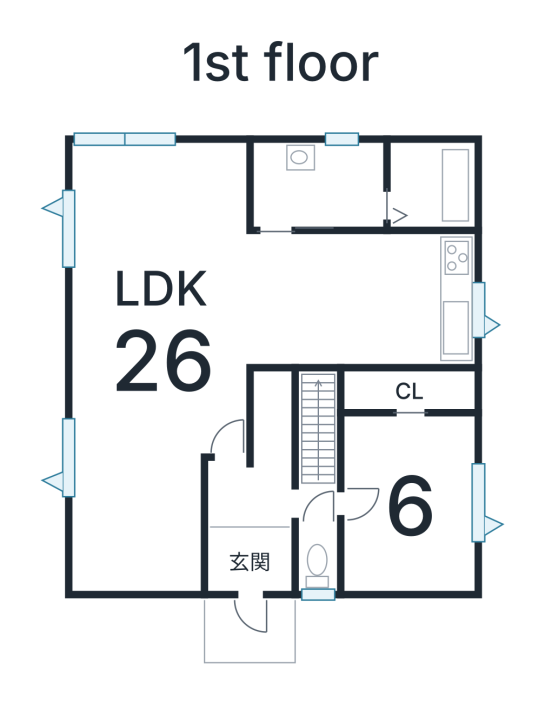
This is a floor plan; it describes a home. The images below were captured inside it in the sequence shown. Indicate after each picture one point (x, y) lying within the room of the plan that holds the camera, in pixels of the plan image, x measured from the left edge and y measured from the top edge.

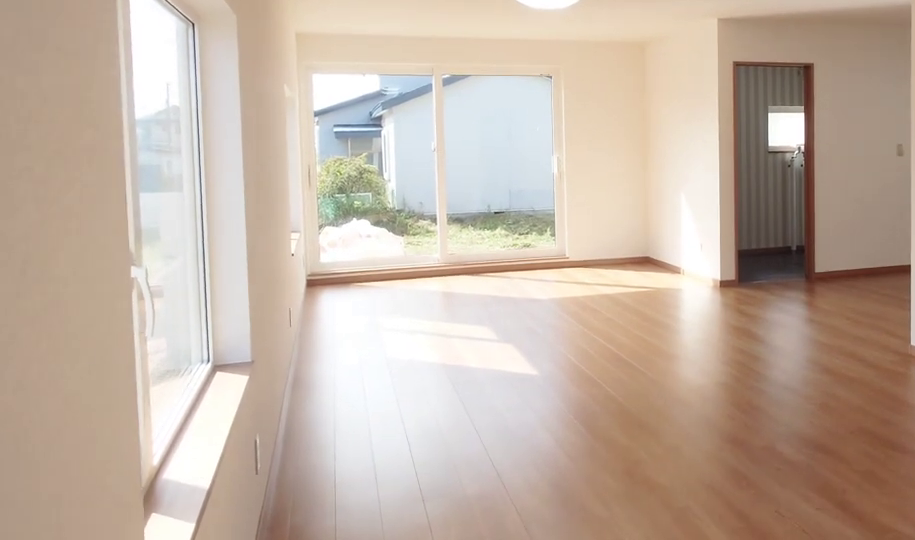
(153, 365)
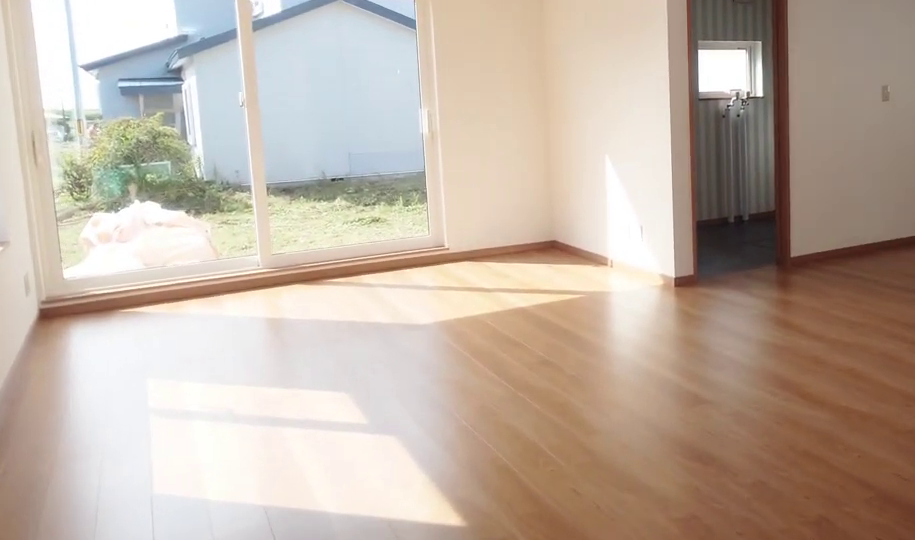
(153, 365)
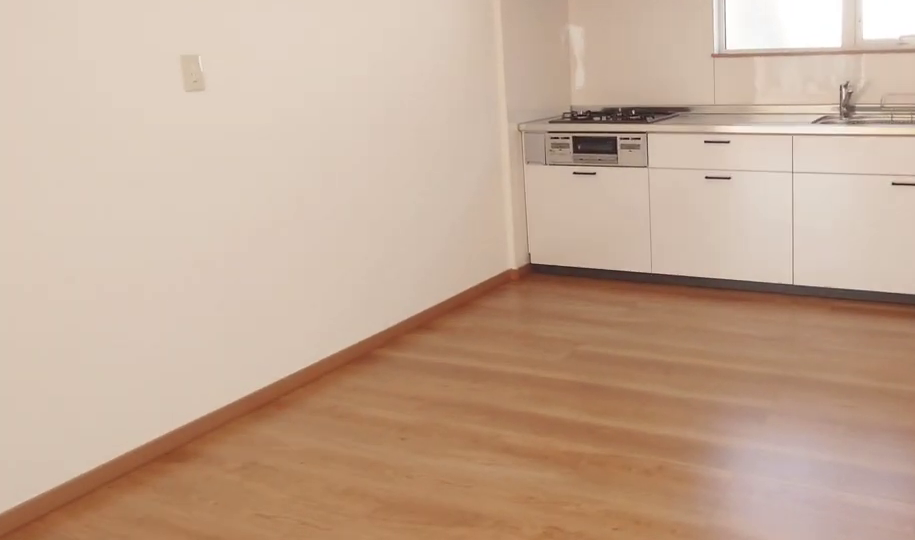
(384, 303)
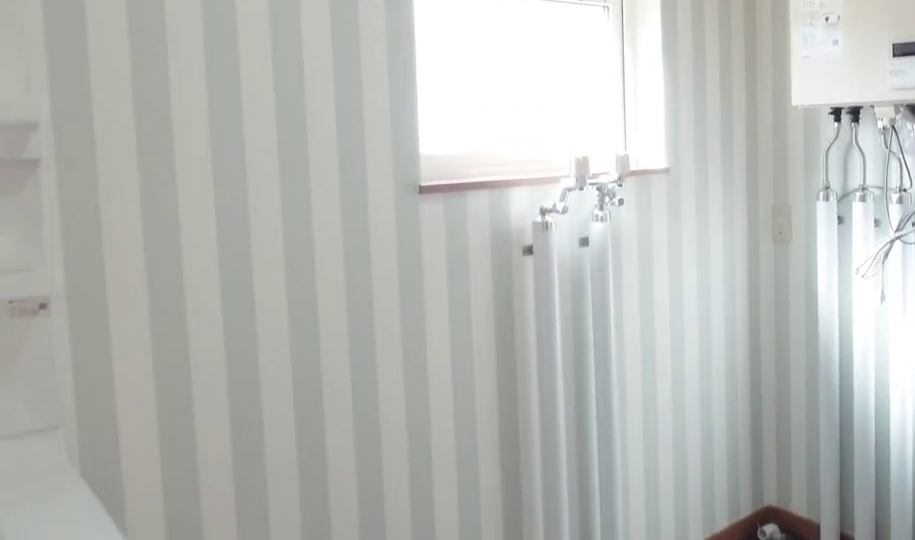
(319, 182)
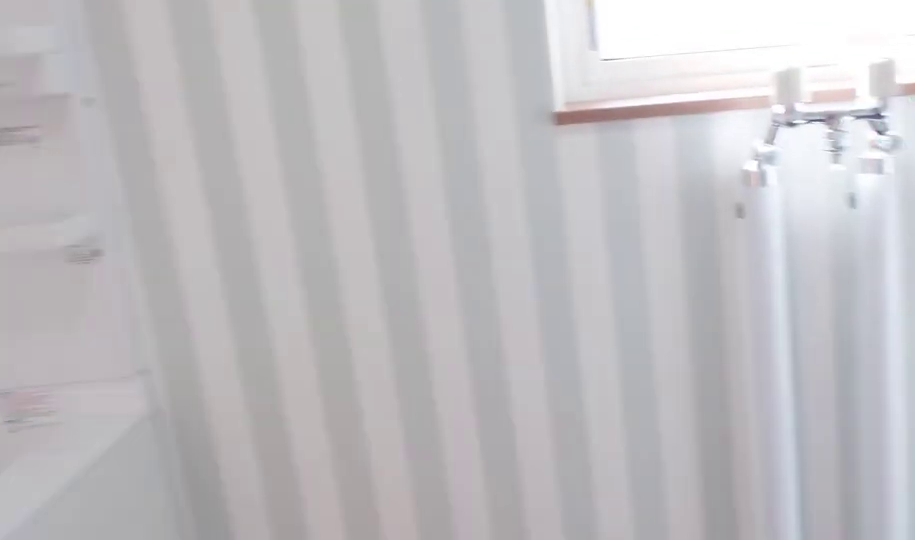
(319, 182)
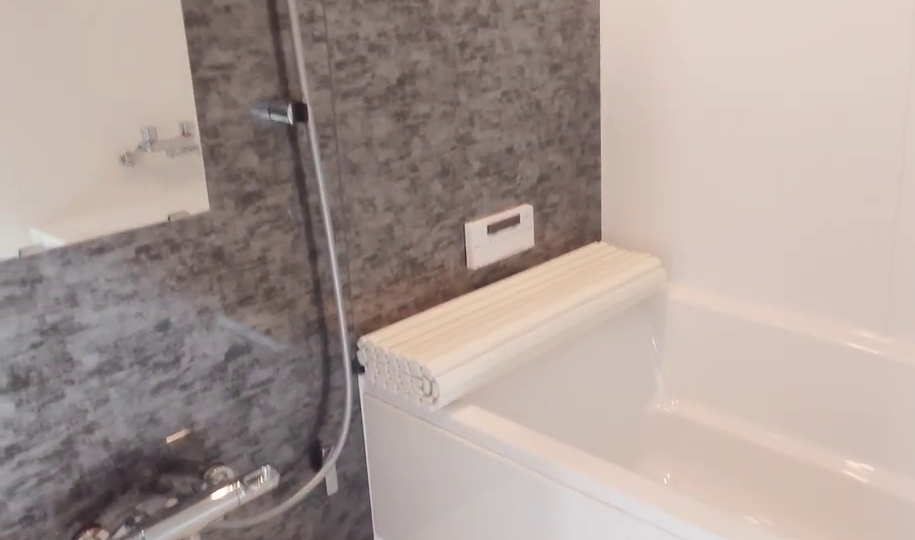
(430, 186)
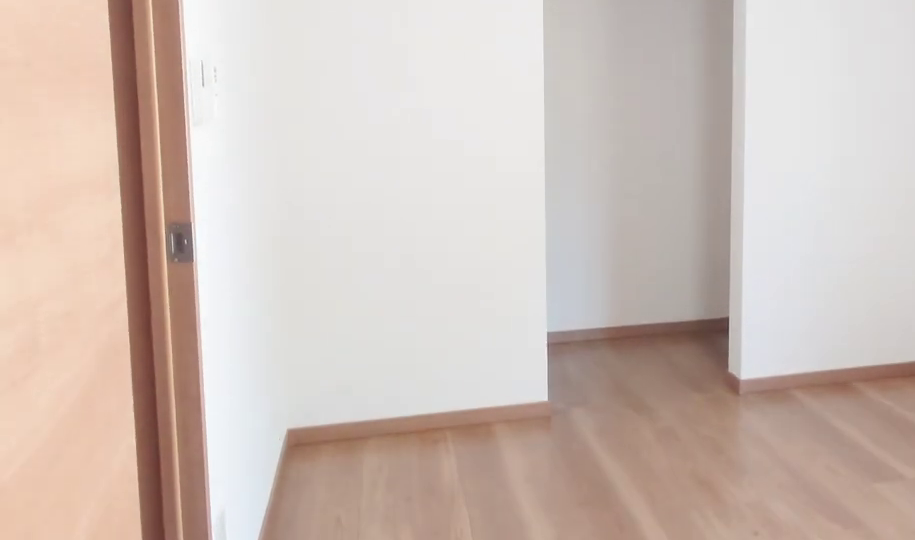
(407, 508)
